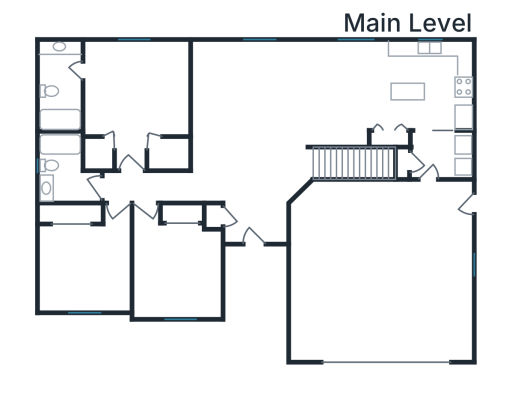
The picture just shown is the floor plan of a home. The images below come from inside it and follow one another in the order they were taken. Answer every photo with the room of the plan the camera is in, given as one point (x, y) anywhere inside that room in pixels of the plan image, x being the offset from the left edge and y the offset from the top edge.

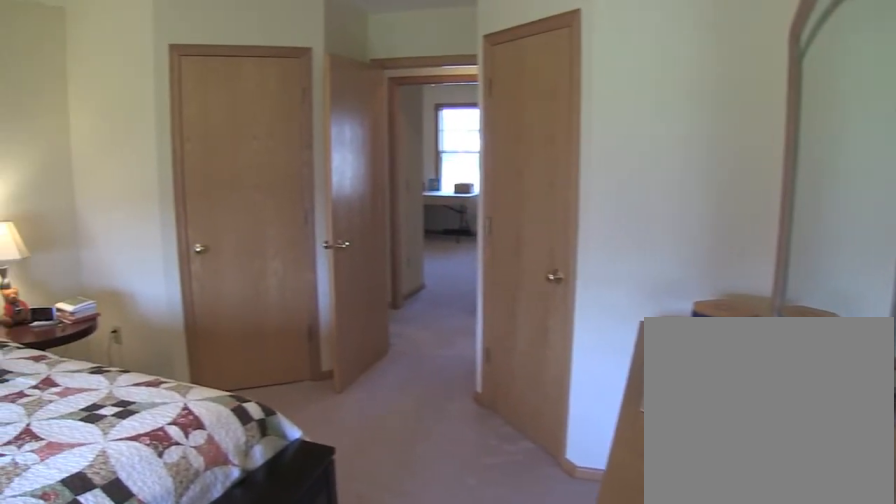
(136, 95)
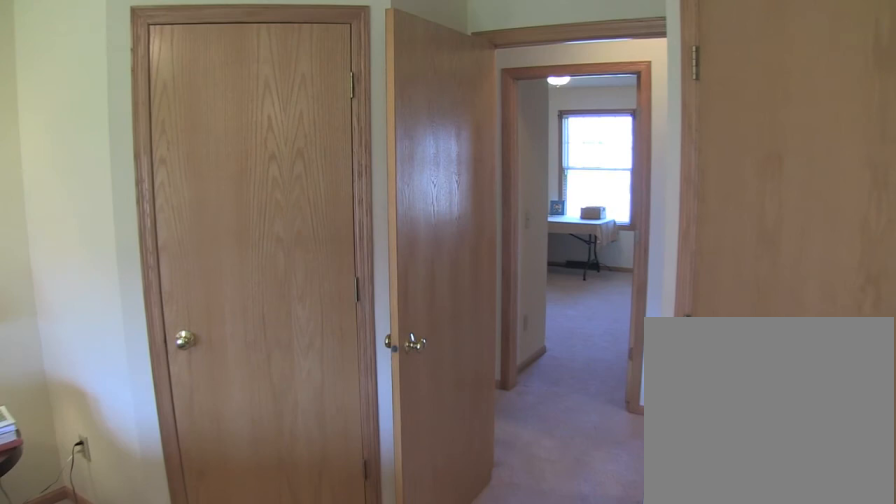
(136, 95)
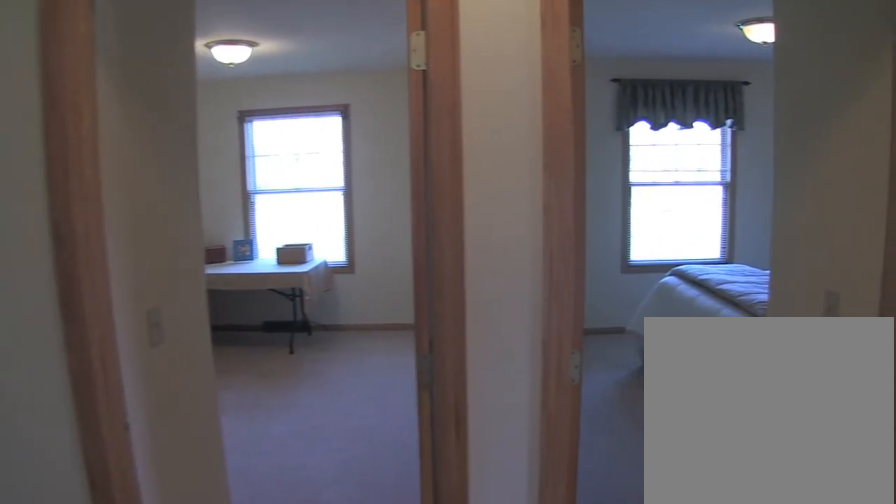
(147, 185)
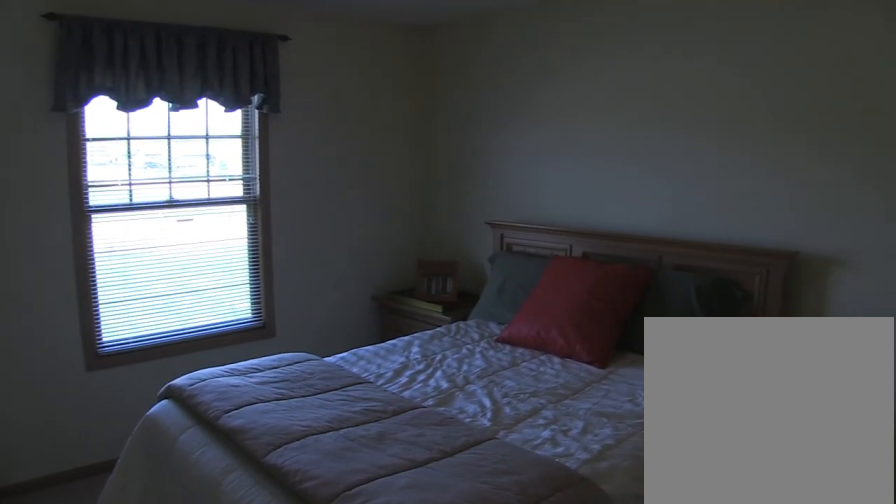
(88, 264)
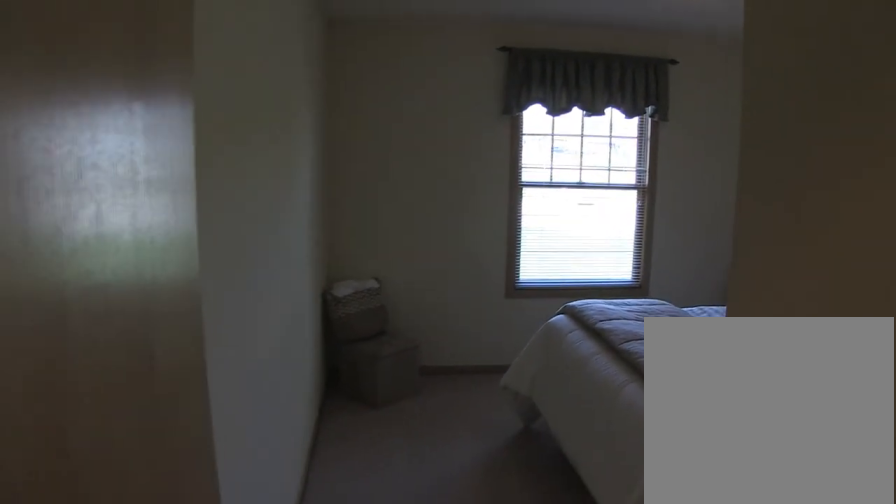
(88, 264)
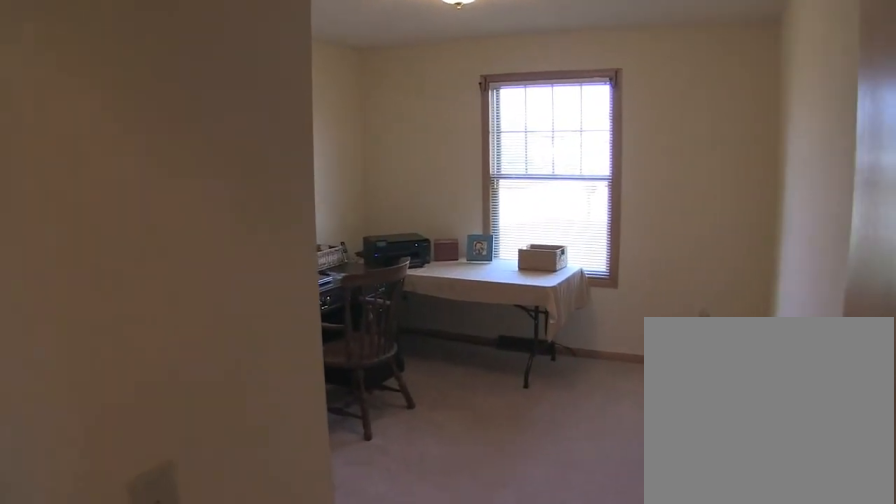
(176, 268)
